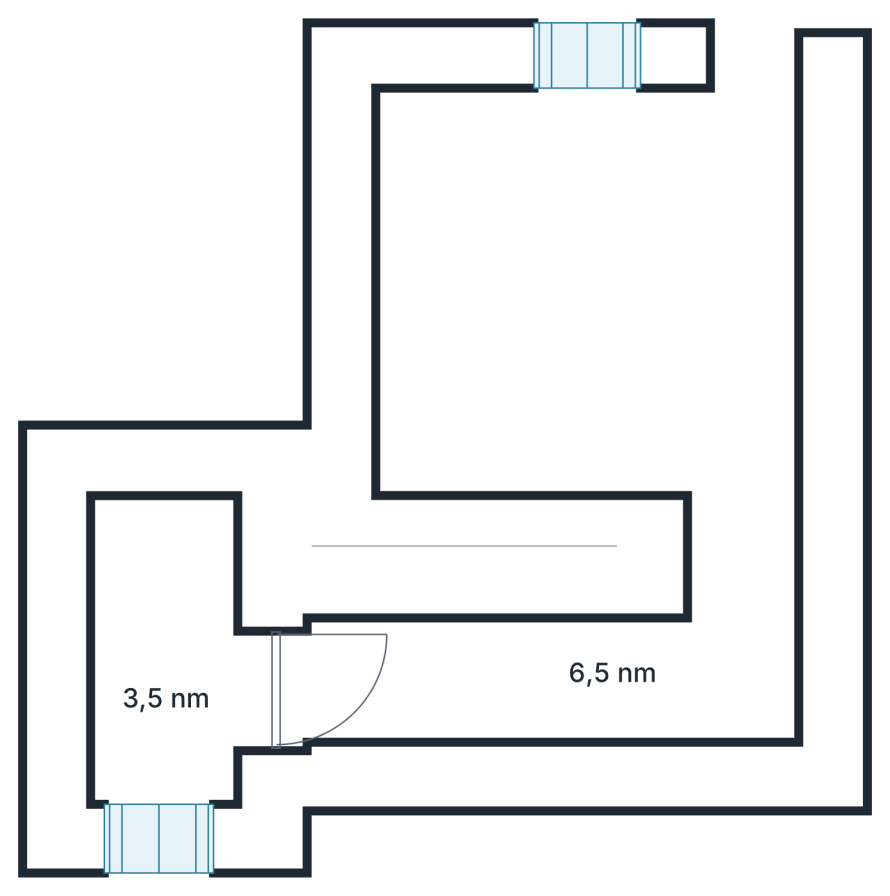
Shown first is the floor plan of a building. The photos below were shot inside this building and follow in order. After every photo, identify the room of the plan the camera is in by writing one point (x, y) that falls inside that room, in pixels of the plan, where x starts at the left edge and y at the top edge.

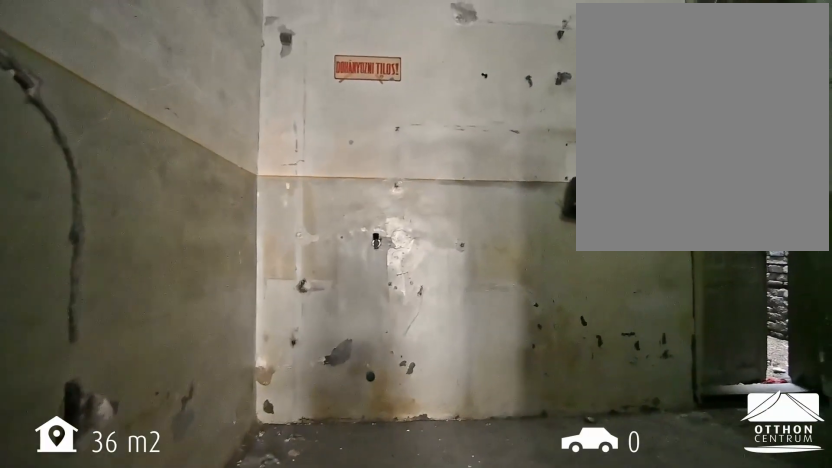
(553, 677)
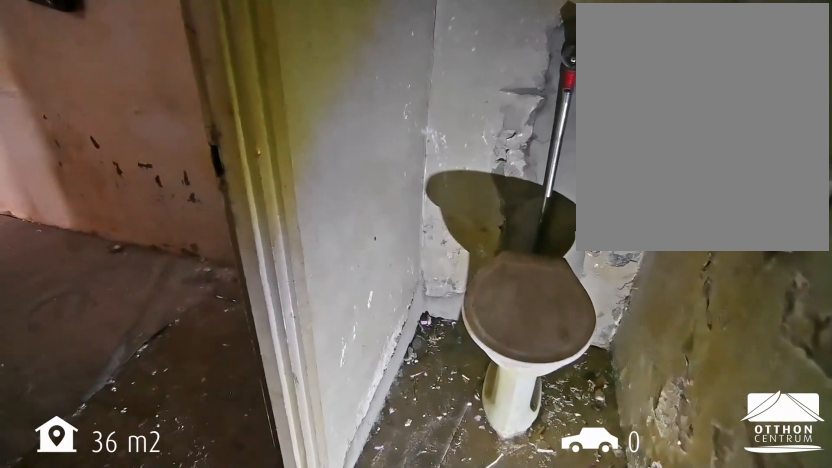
(166, 654)
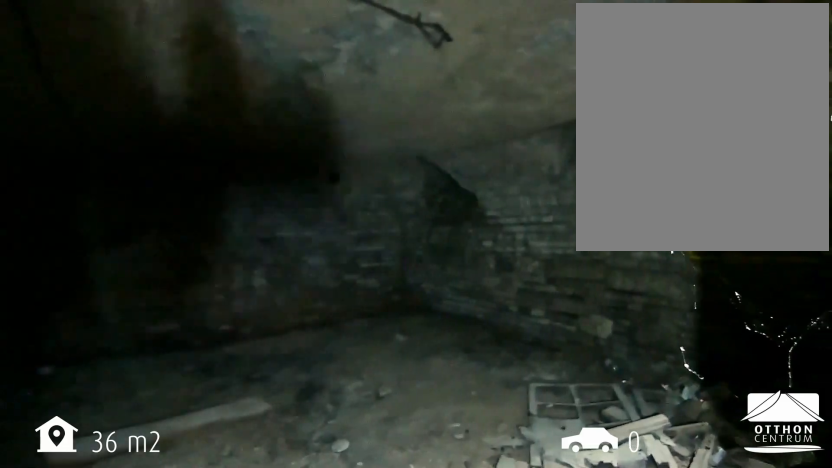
(594, 277)
